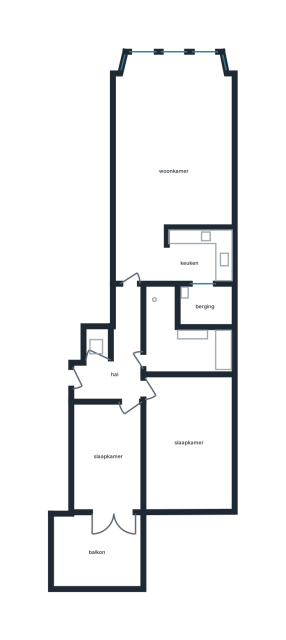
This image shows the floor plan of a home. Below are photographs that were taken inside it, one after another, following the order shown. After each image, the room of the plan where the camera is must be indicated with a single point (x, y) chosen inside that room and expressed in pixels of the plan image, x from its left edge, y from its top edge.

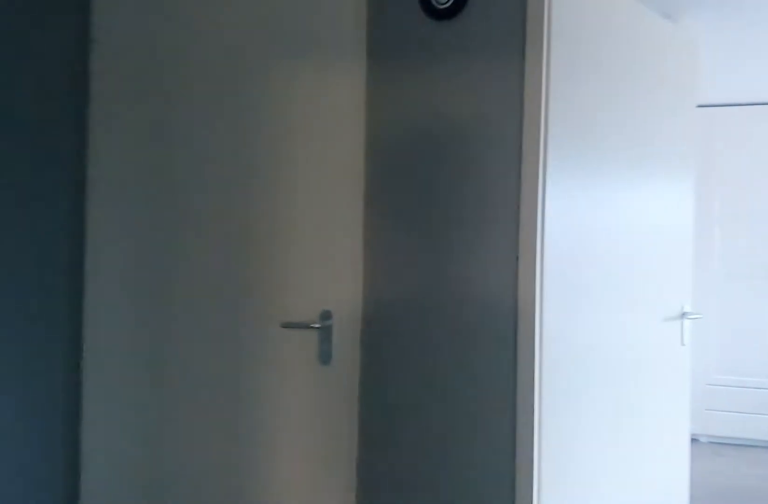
(119, 355)
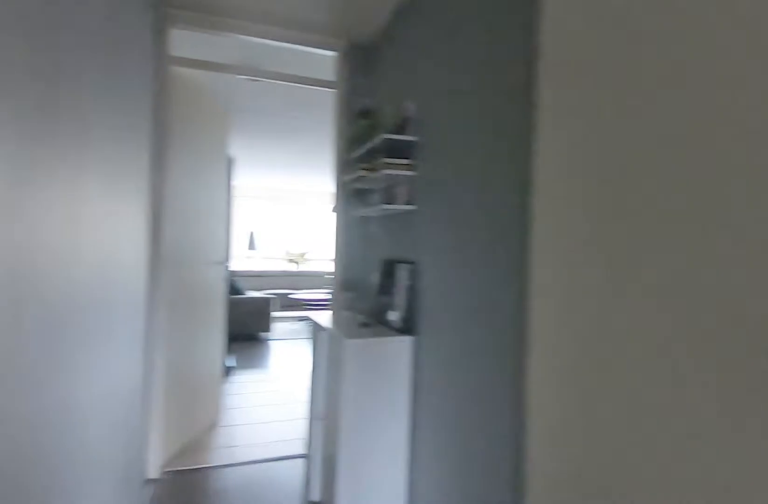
(119, 355)
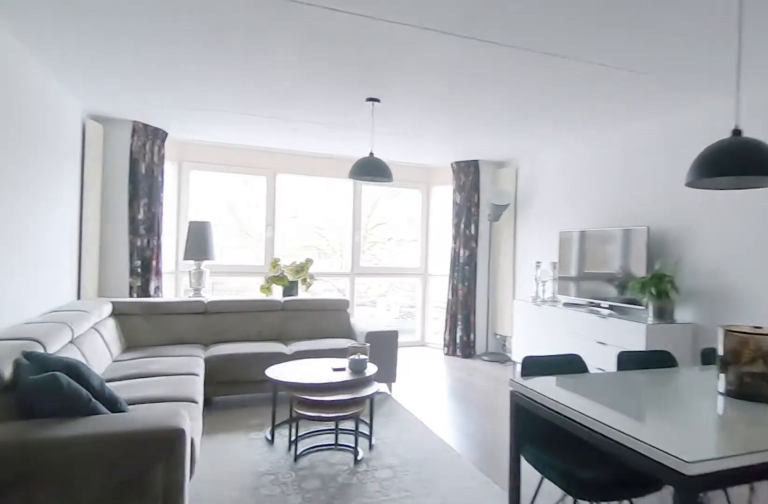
(168, 157)
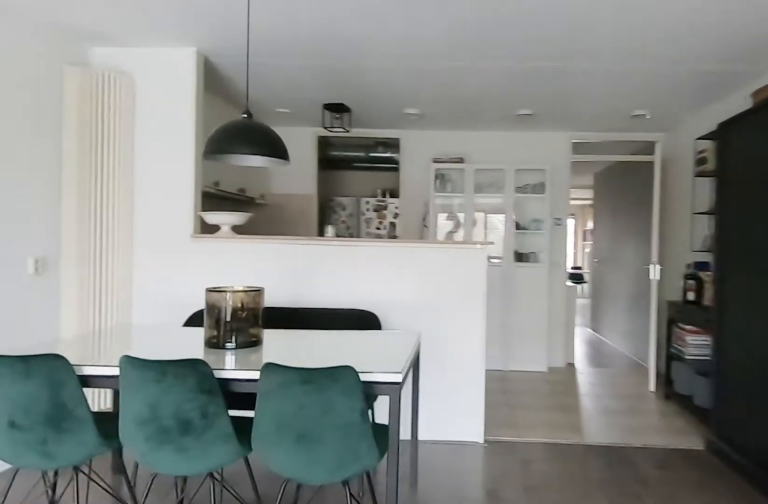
(168, 157)
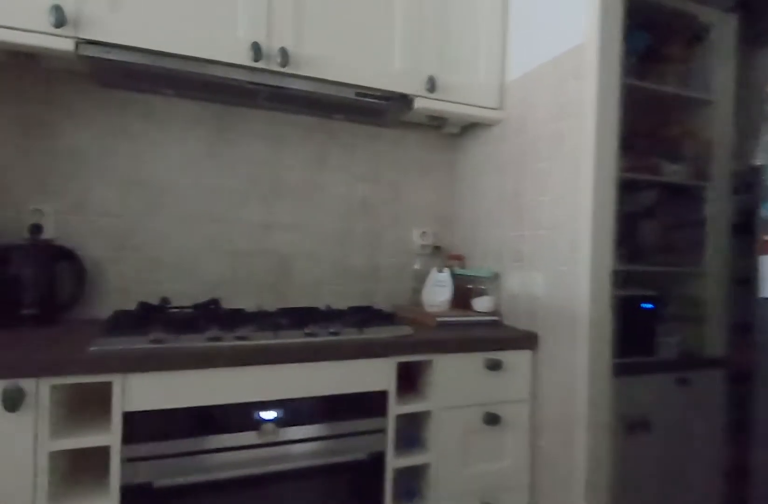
(197, 256)
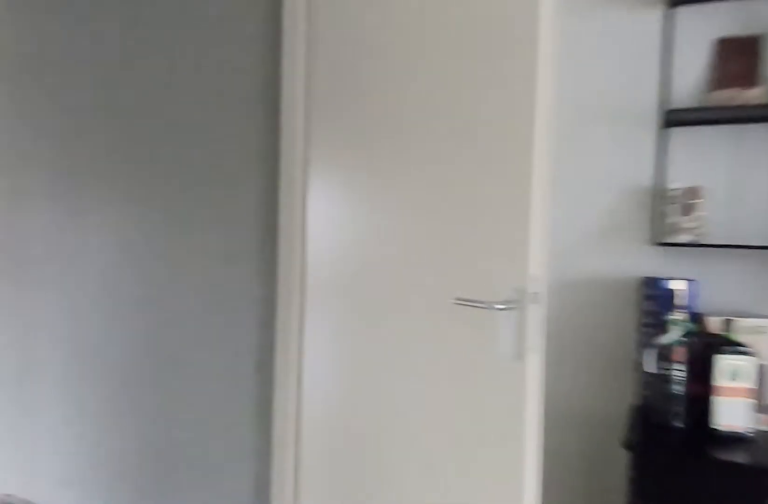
(168, 158)
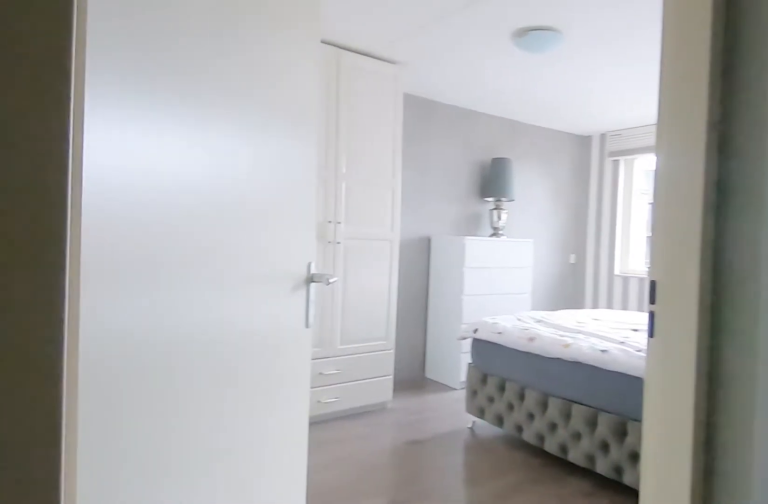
(119, 355)
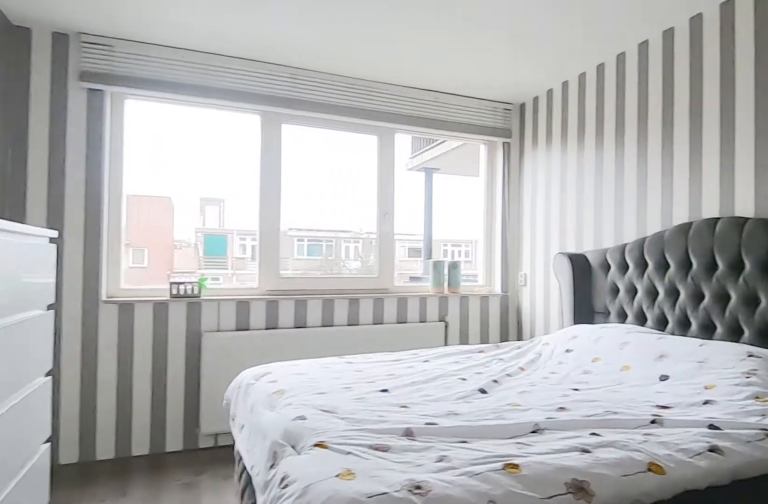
(188, 443)
